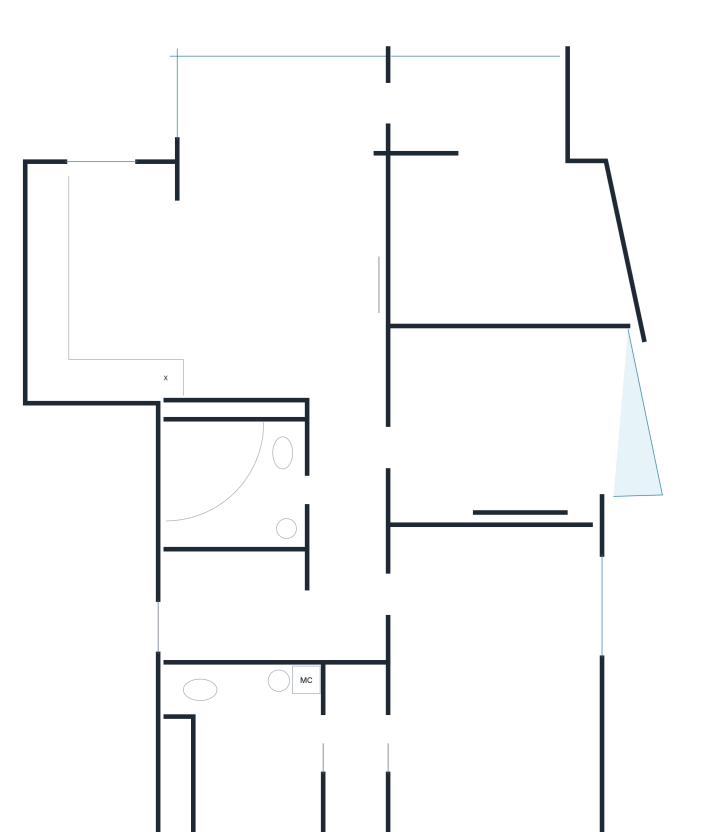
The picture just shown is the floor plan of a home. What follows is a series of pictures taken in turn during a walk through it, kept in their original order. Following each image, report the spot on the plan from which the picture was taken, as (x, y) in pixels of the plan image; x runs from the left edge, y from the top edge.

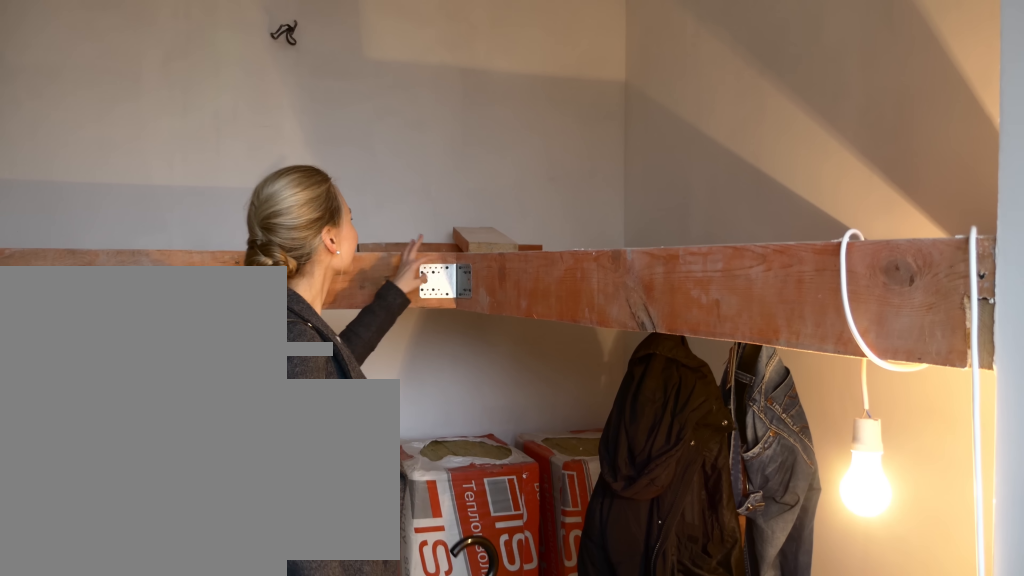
(529, 106)
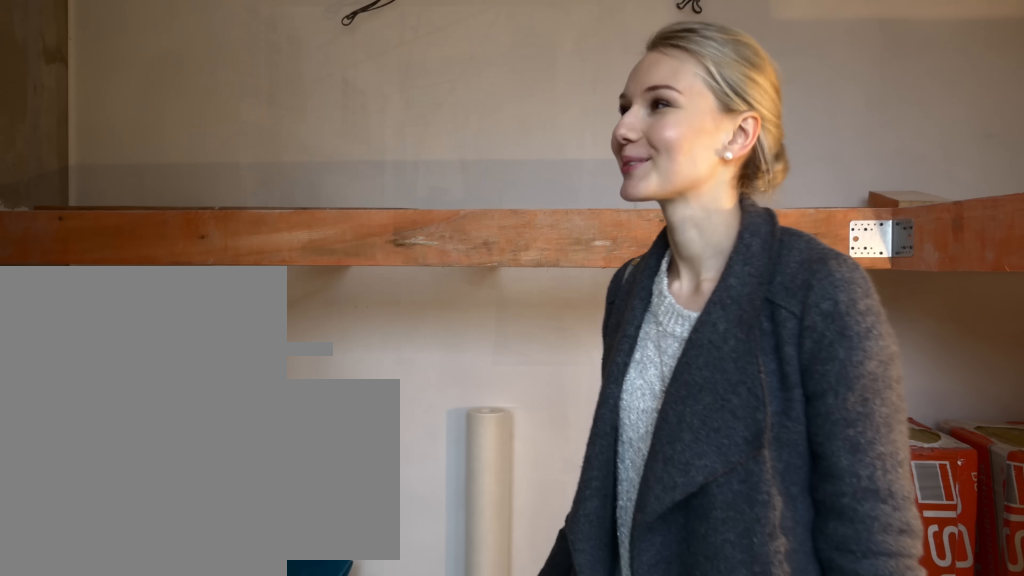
(516, 100)
